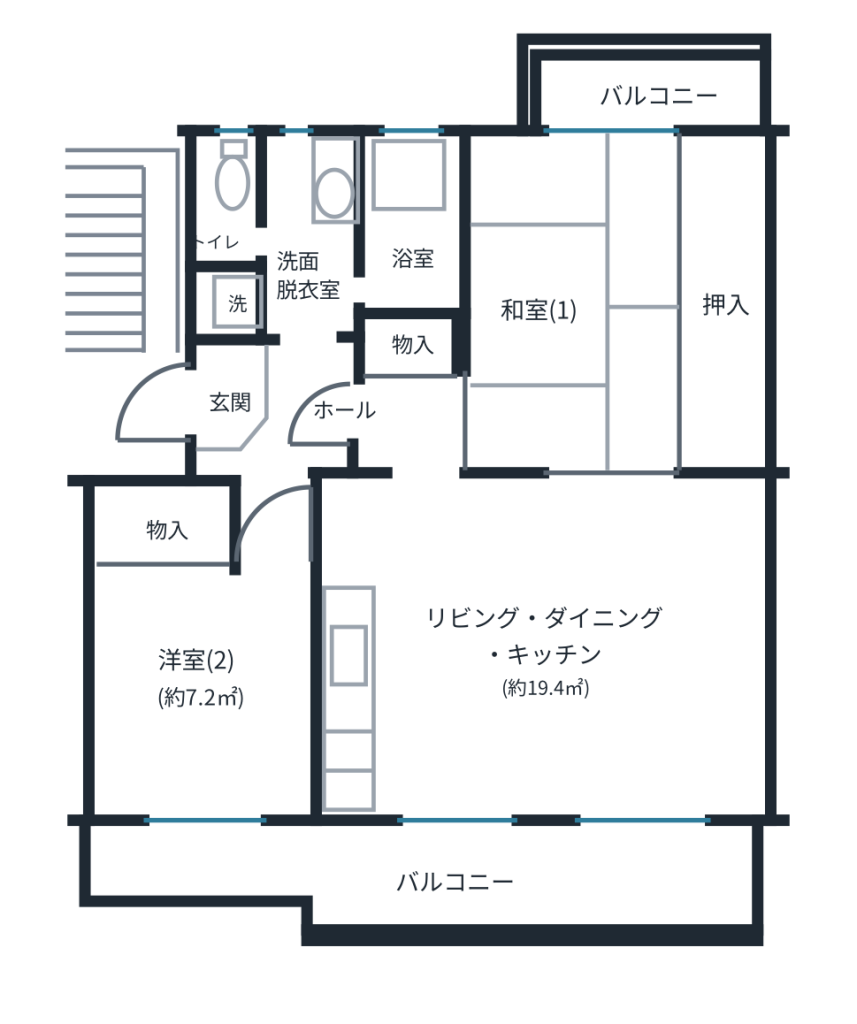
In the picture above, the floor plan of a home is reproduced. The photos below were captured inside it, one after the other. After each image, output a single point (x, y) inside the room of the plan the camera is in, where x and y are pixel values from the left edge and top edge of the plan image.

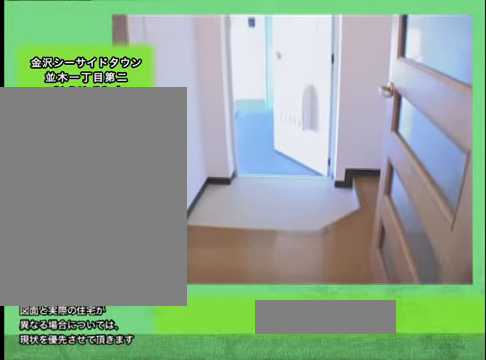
(225, 402)
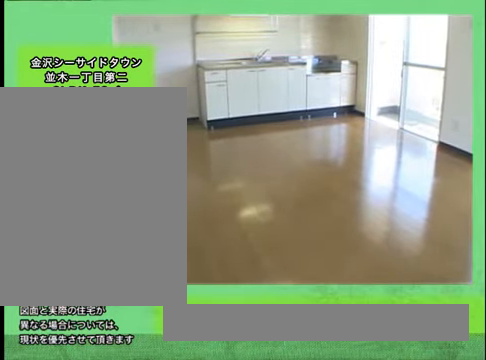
(555, 648)
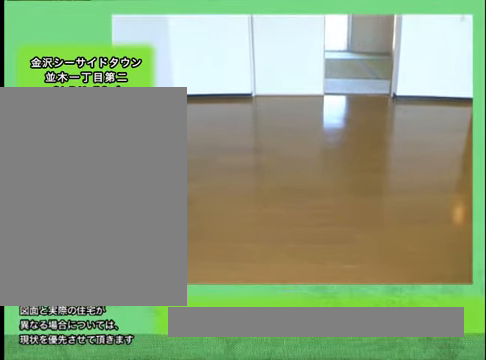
(554, 649)
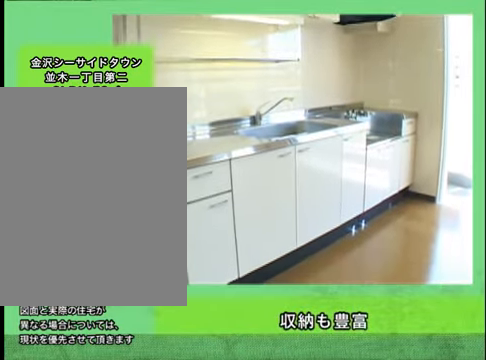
(356, 674)
